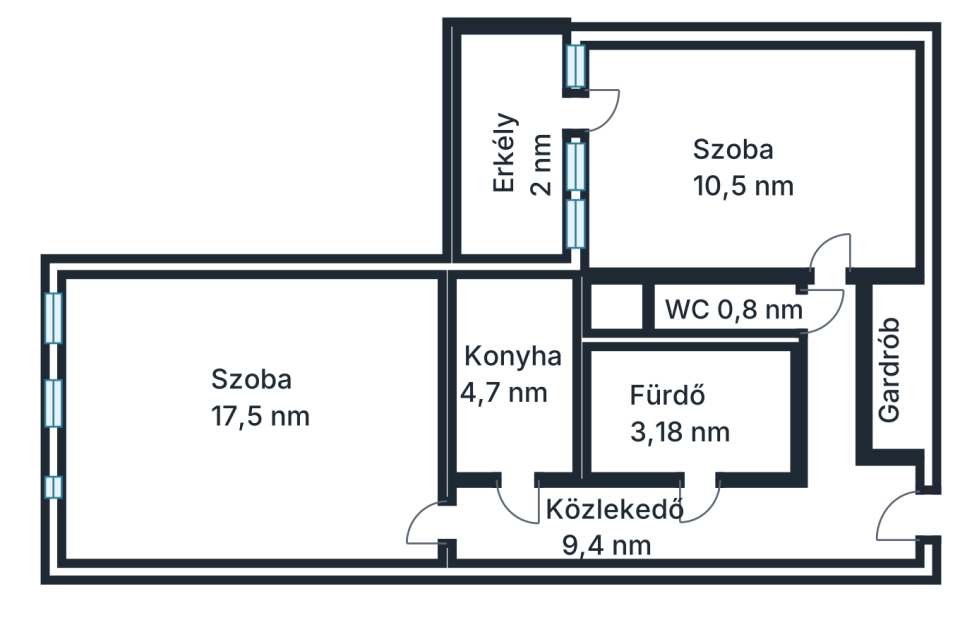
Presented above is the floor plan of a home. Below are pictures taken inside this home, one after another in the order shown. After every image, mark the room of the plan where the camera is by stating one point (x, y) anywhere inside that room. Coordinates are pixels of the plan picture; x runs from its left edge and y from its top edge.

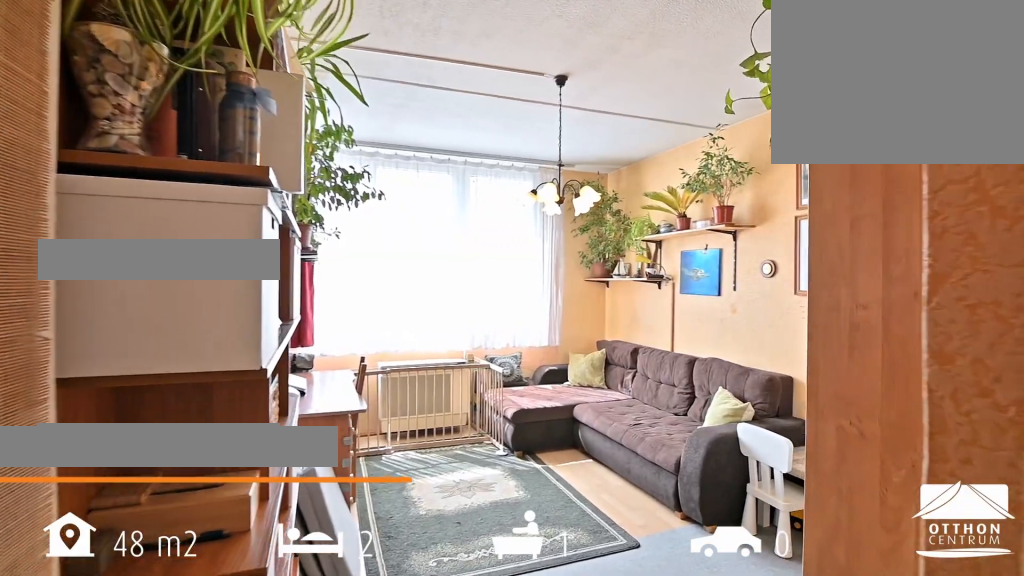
(286, 402)
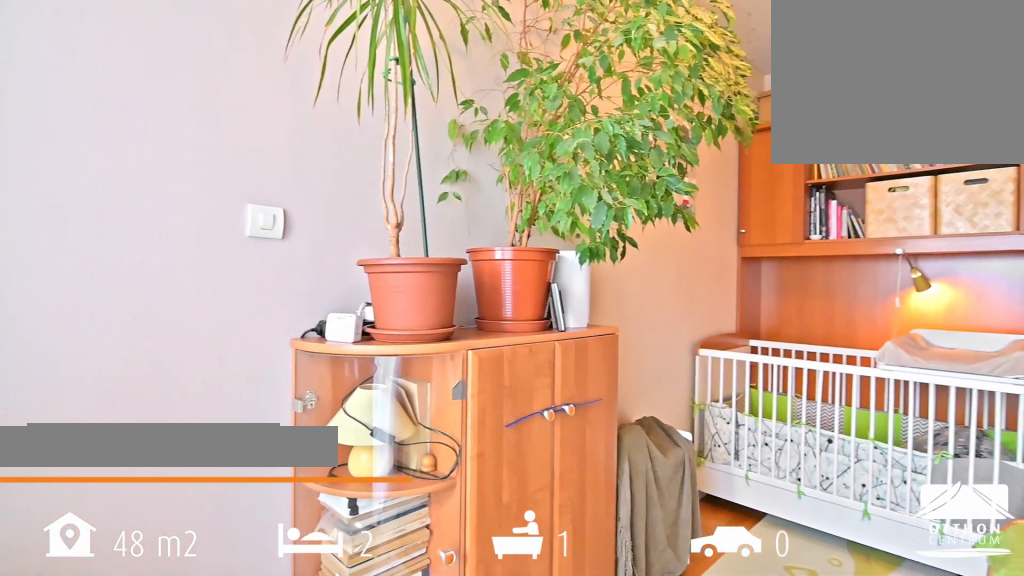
(743, 174)
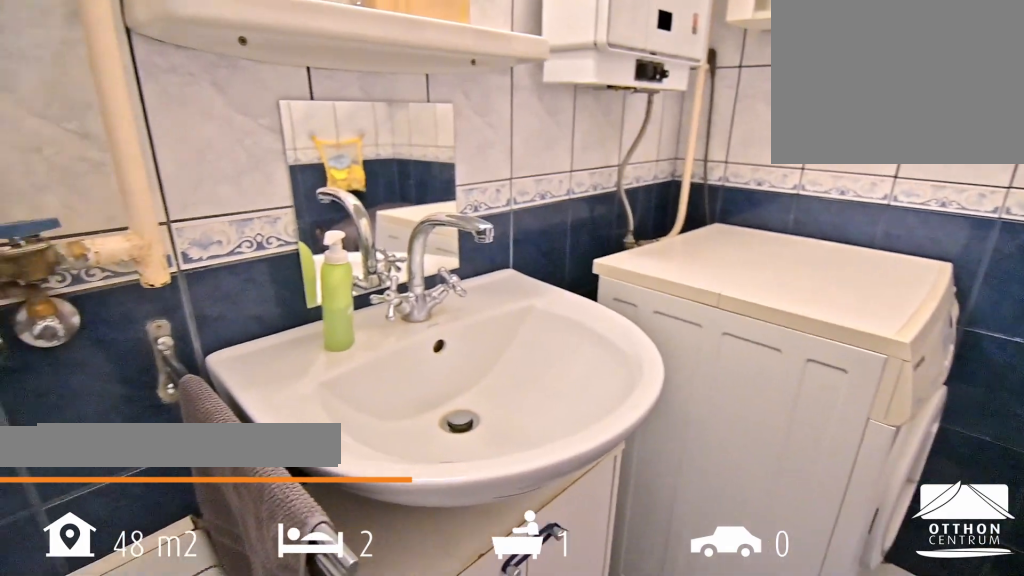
(702, 423)
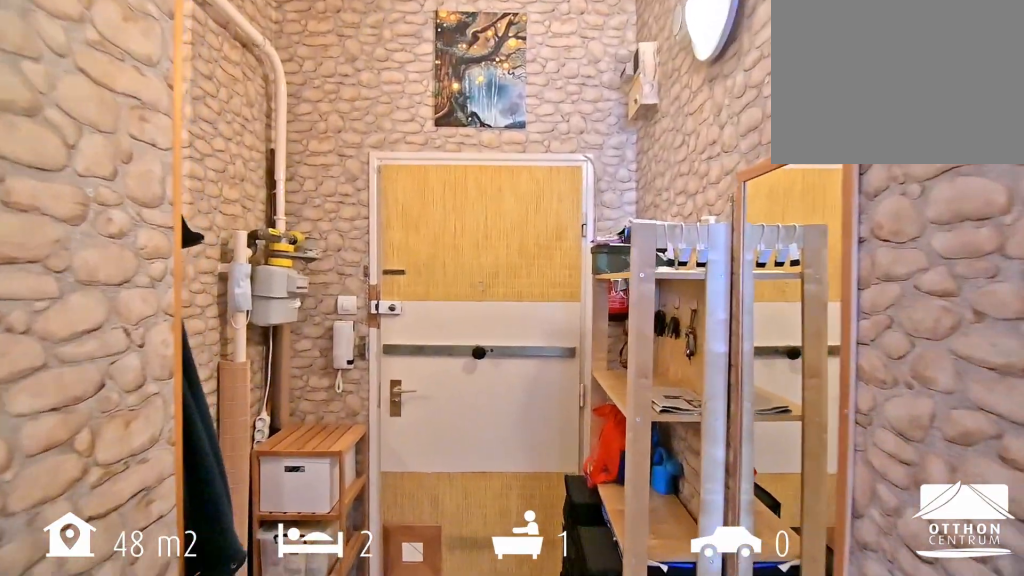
(827, 527)
